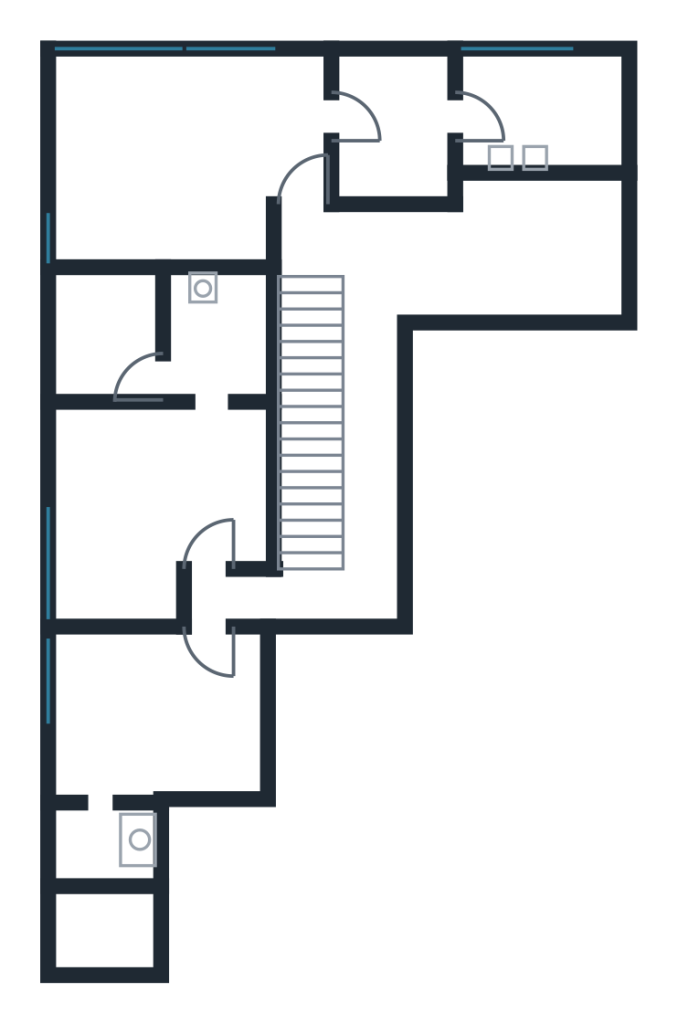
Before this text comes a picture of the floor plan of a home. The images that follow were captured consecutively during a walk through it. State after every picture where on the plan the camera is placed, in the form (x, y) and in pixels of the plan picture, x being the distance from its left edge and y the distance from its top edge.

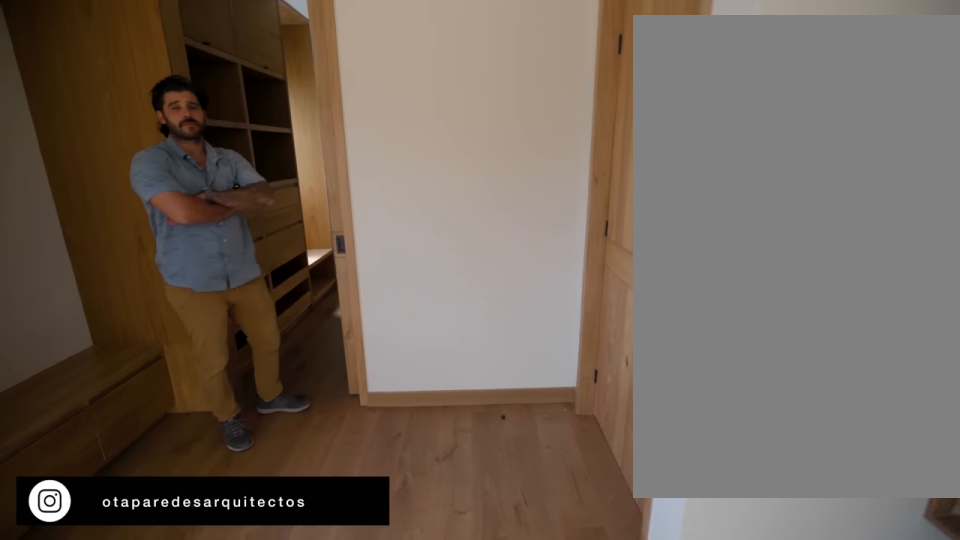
(228, 131)
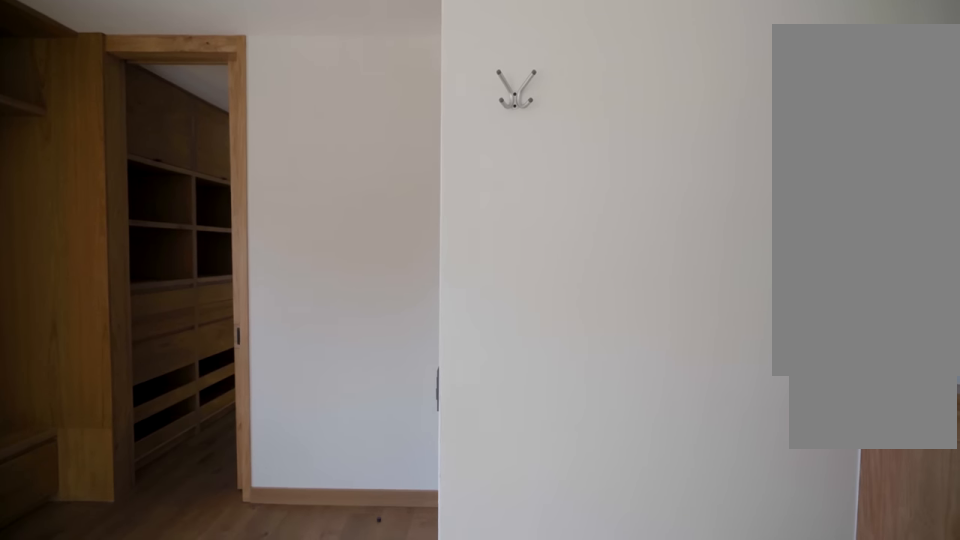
(187, 209)
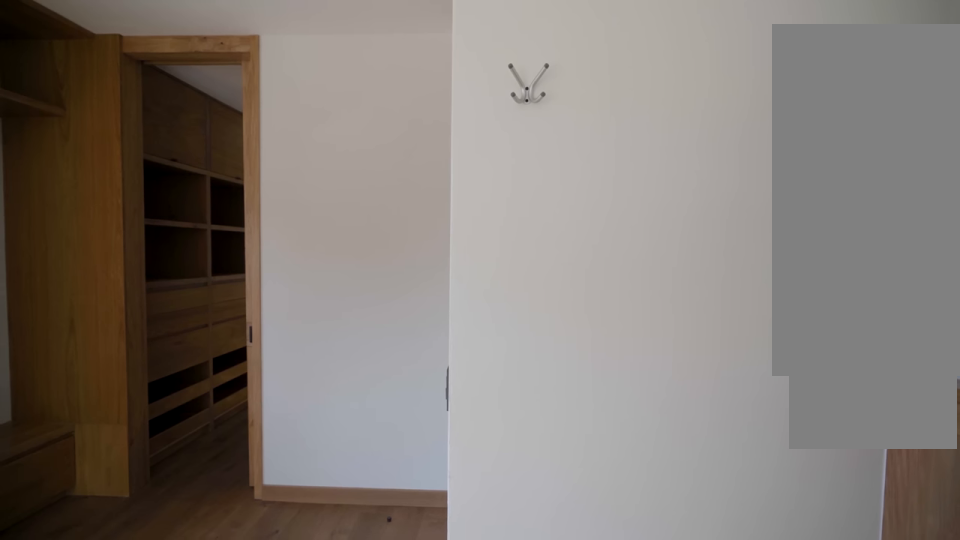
(182, 209)
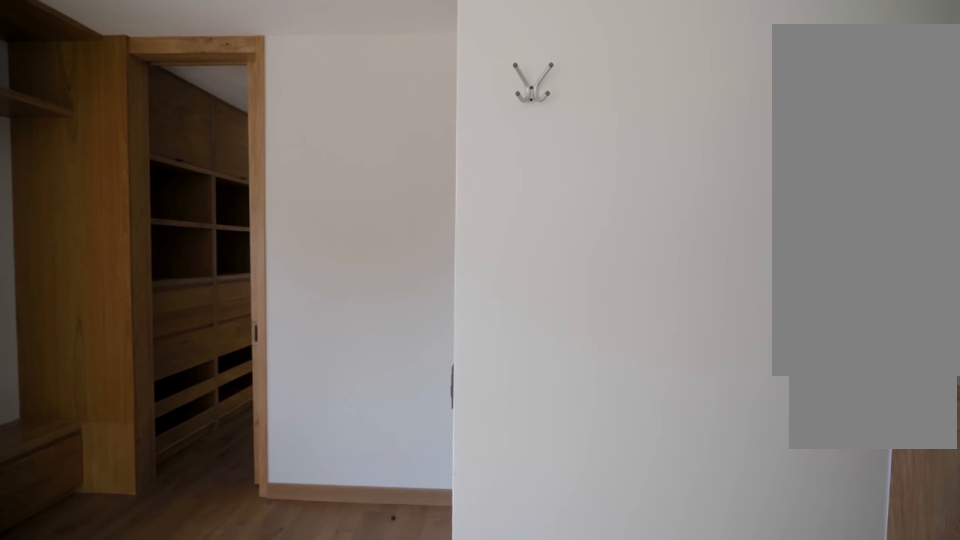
(182, 209)
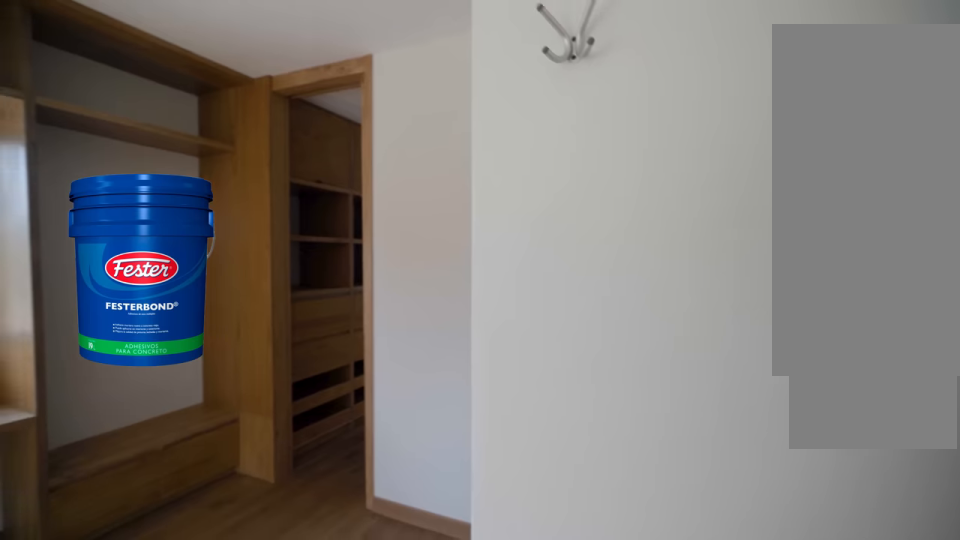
(218, 225)
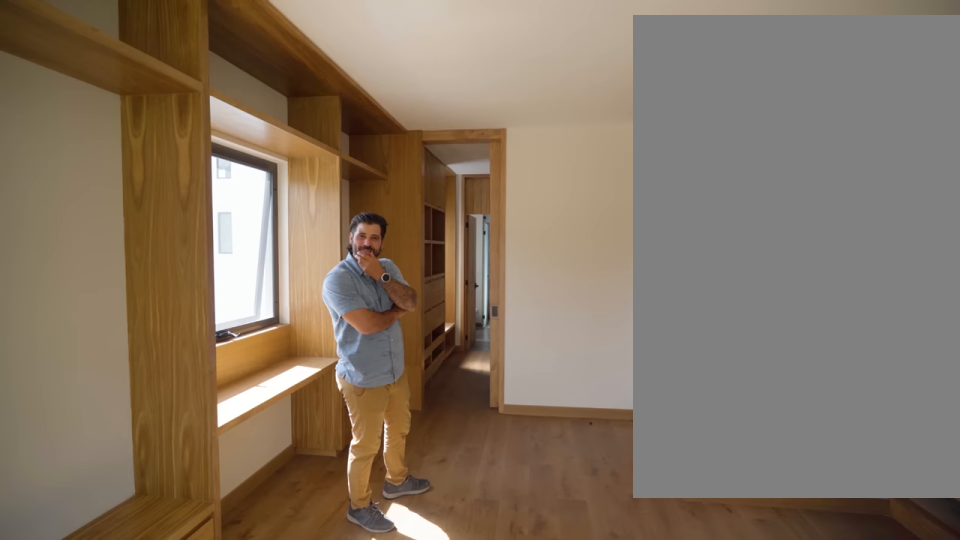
(105, 185)
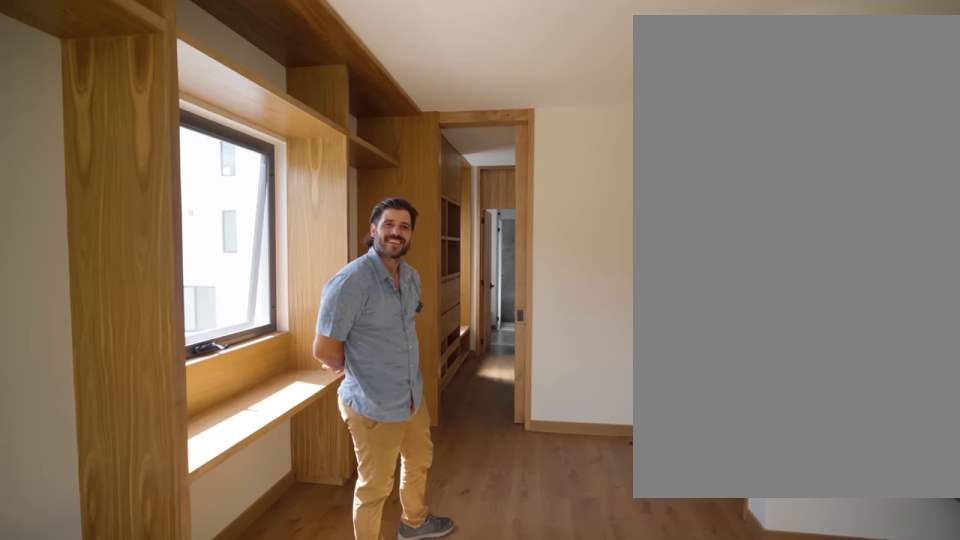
(105, 178)
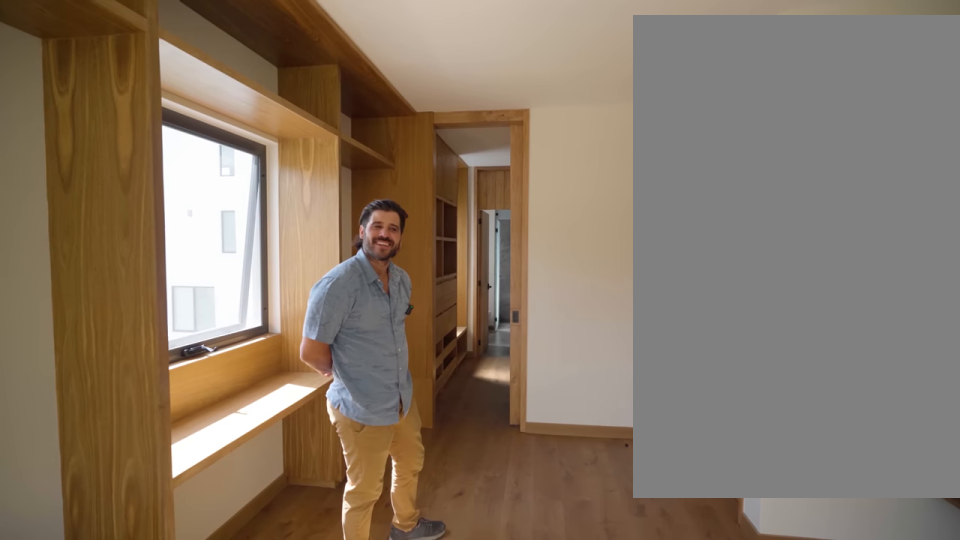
(105, 178)
